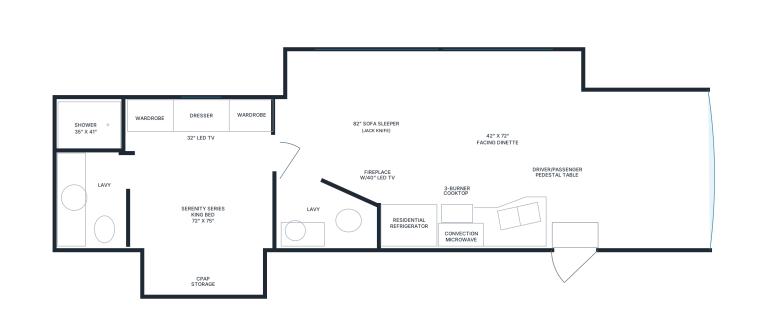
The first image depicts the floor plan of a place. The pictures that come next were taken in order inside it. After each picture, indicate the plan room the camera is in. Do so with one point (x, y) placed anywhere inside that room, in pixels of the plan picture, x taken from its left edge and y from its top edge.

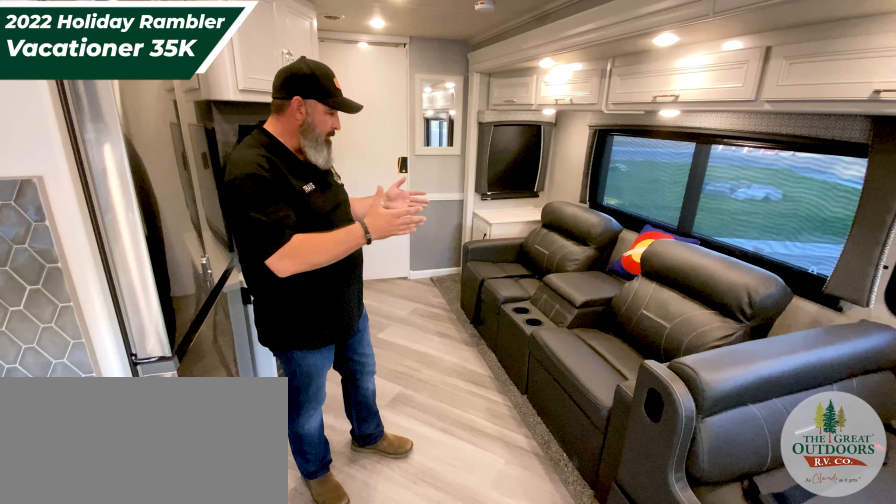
(431, 147)
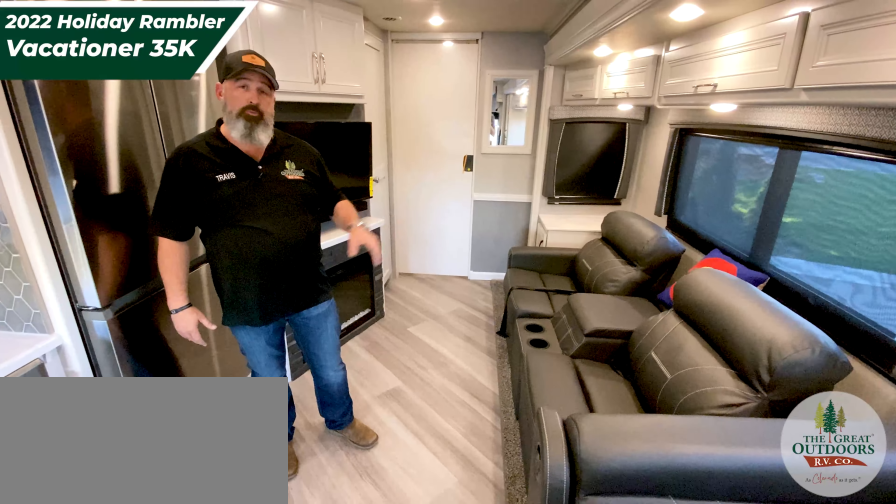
(431, 147)
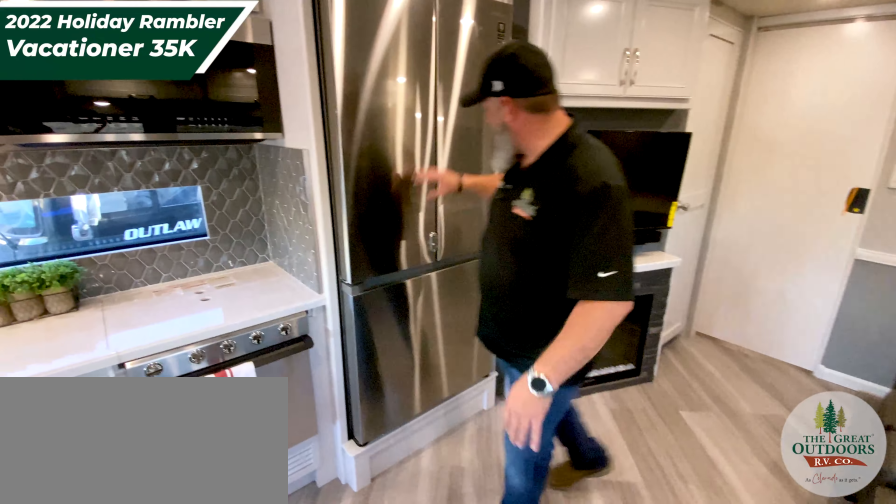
(431, 147)
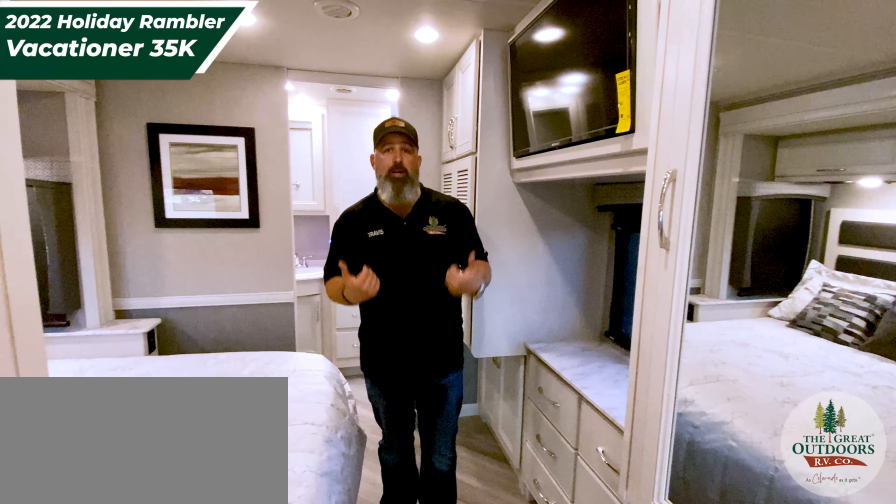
(200, 194)
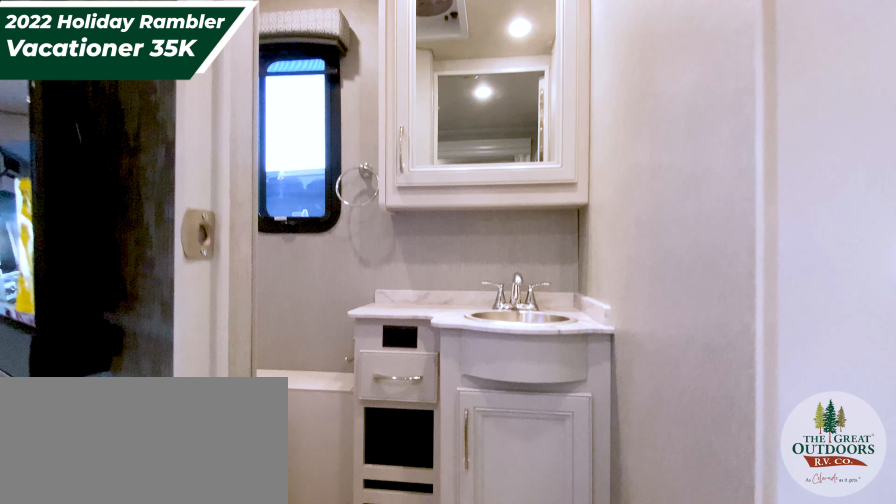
(321, 215)
